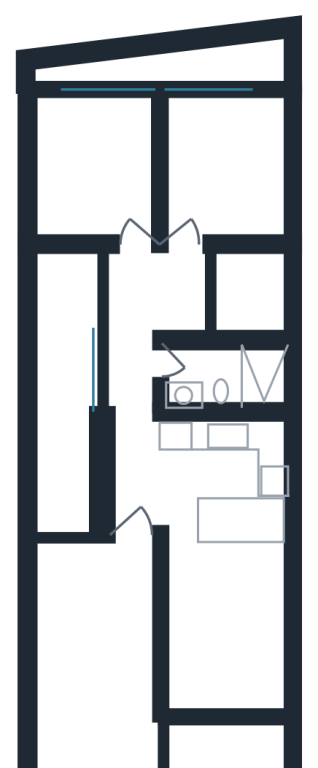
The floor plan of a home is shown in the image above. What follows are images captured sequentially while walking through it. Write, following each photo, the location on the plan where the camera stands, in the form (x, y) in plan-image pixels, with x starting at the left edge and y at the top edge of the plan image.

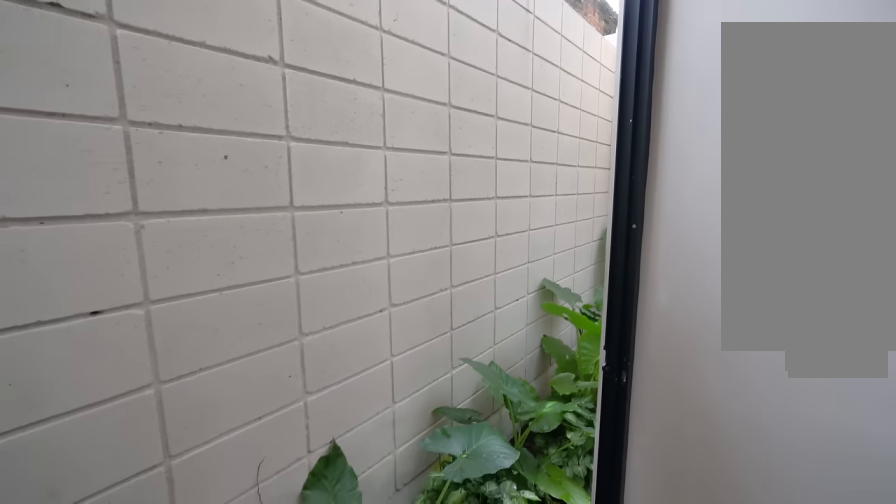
(104, 98)
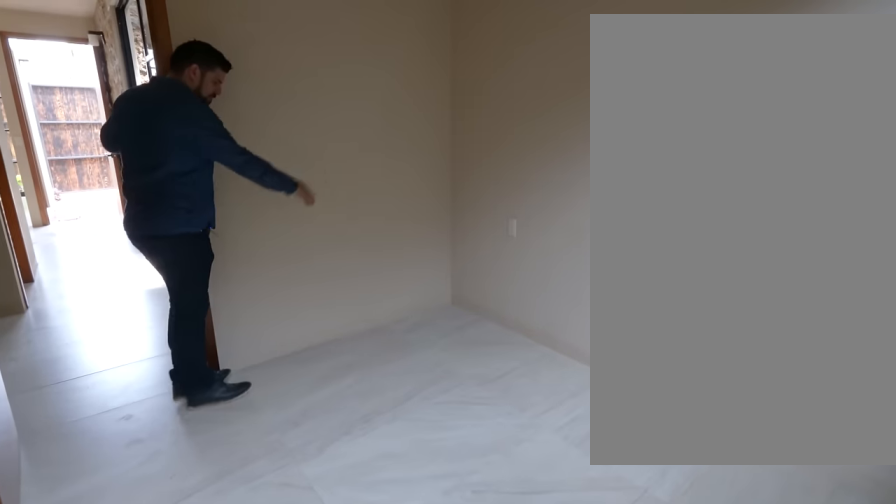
(91, 155)
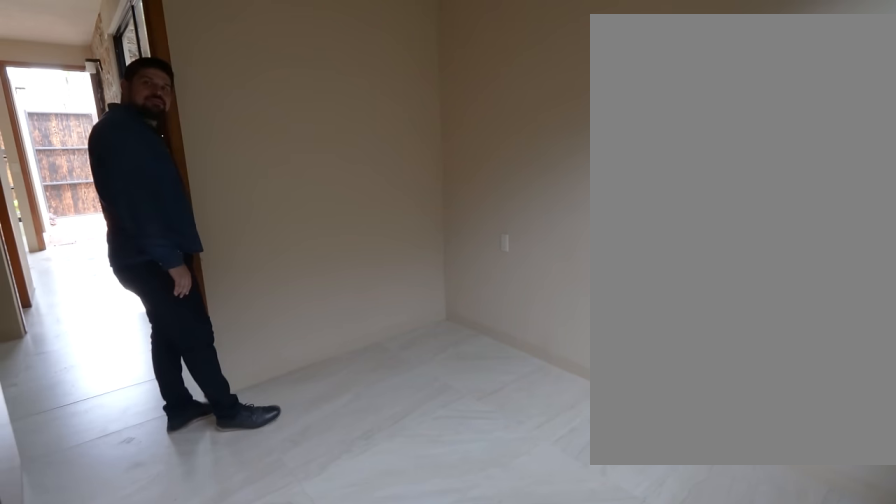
(91, 154)
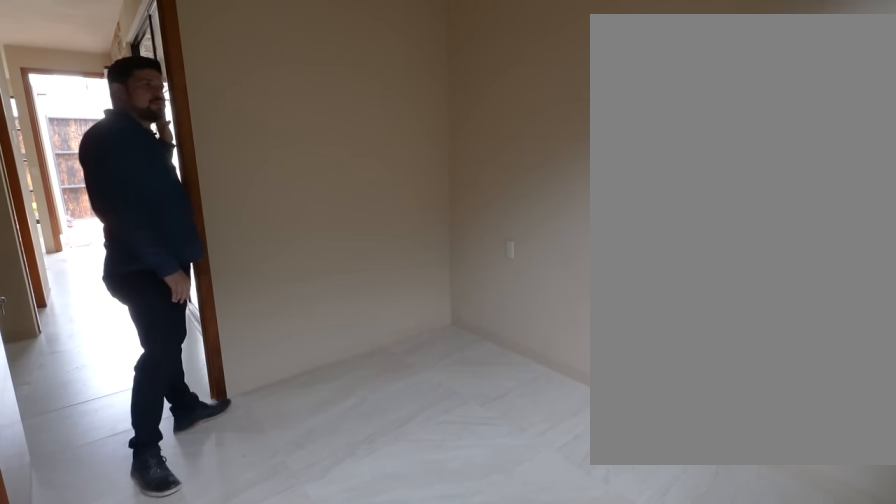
(91, 154)
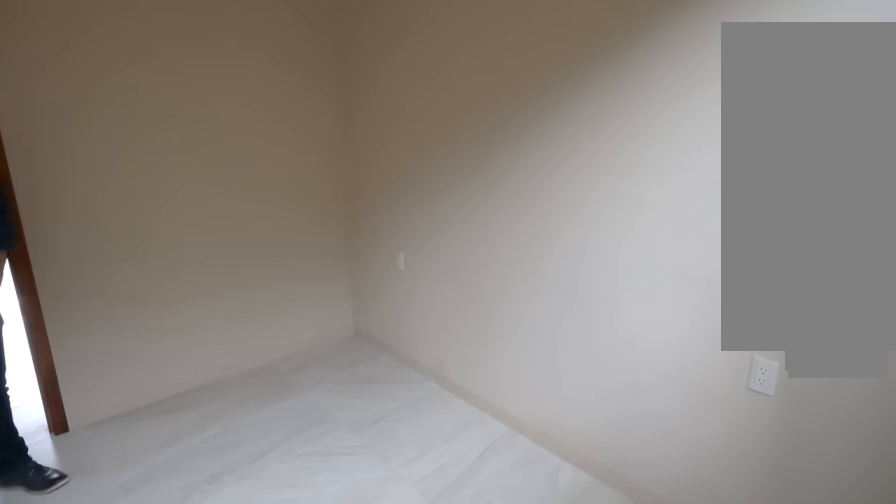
(126, 136)
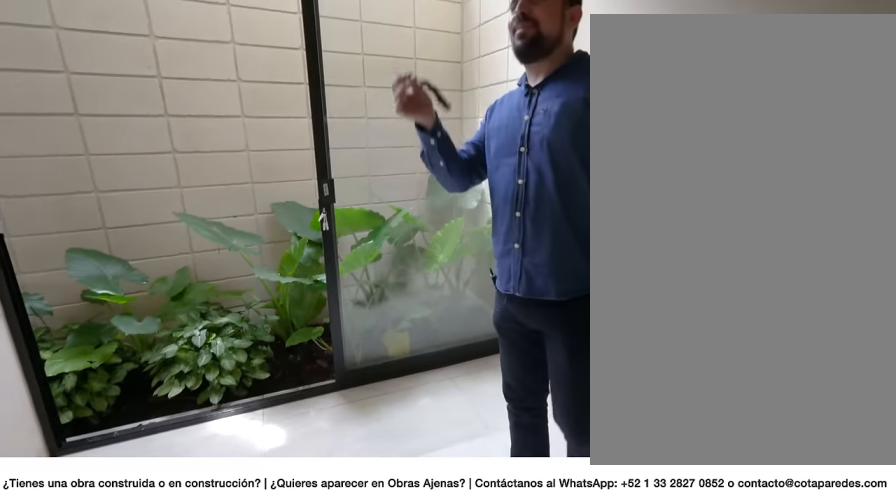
(195, 222)
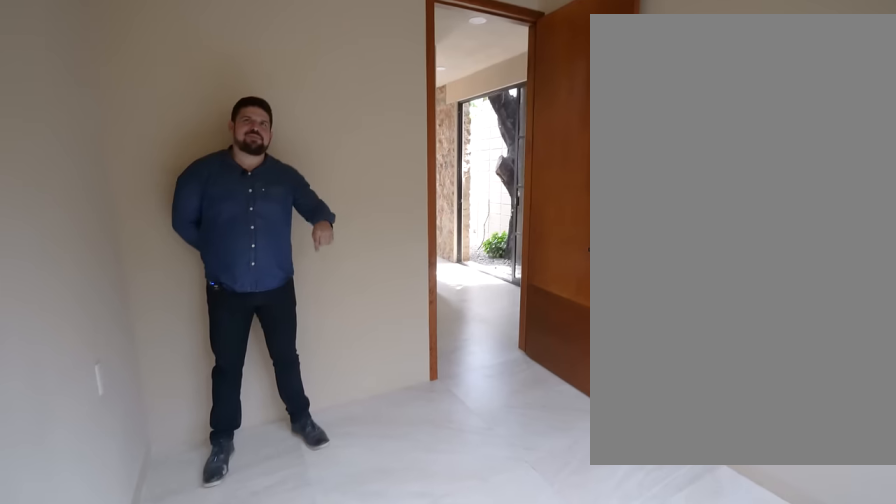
(277, 126)
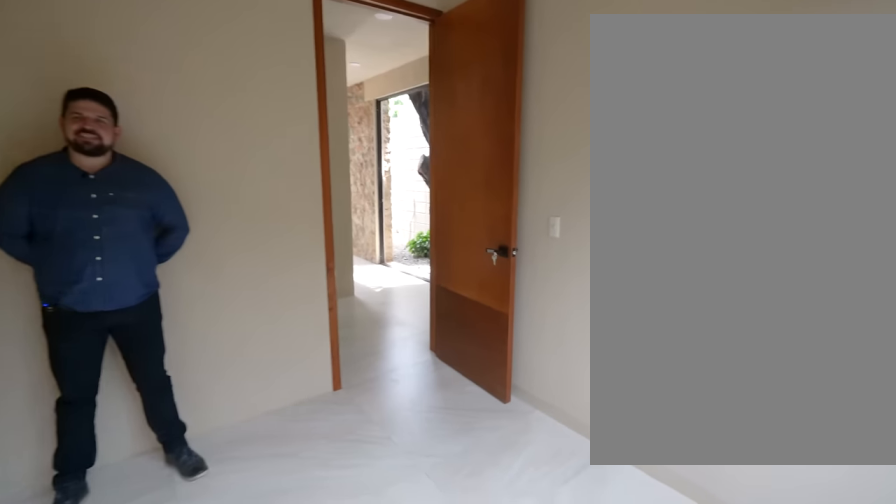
(269, 114)
